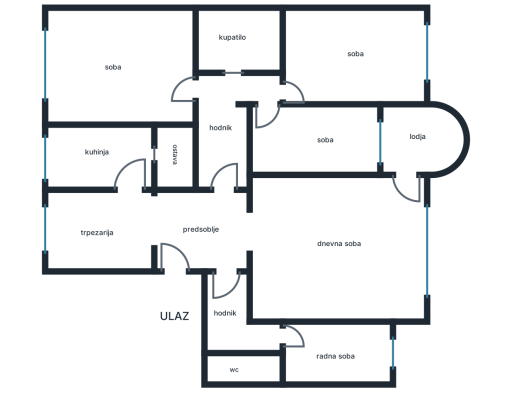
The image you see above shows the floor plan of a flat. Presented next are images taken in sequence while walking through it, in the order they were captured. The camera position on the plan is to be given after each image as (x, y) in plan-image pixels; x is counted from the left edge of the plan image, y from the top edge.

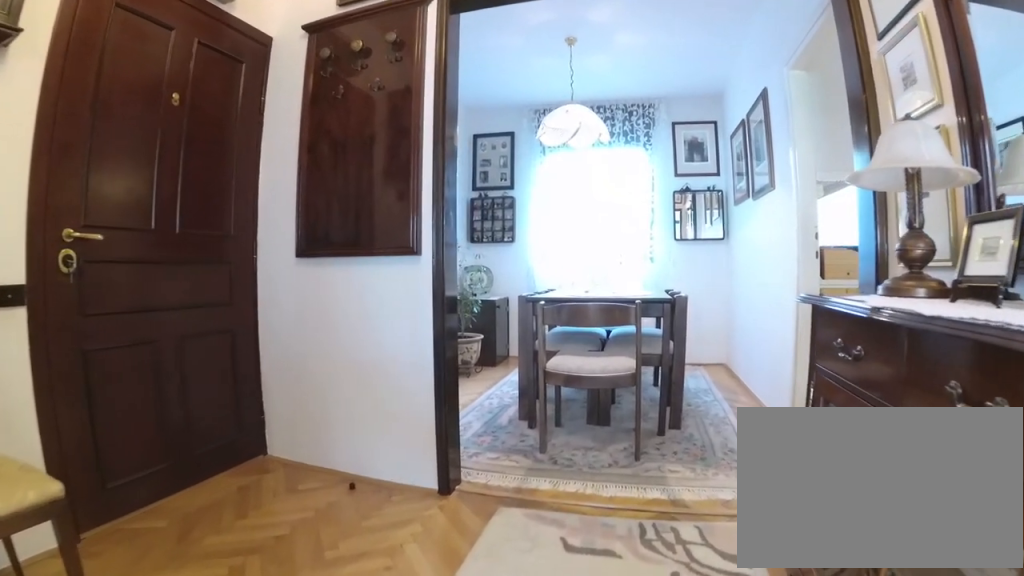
(253, 219)
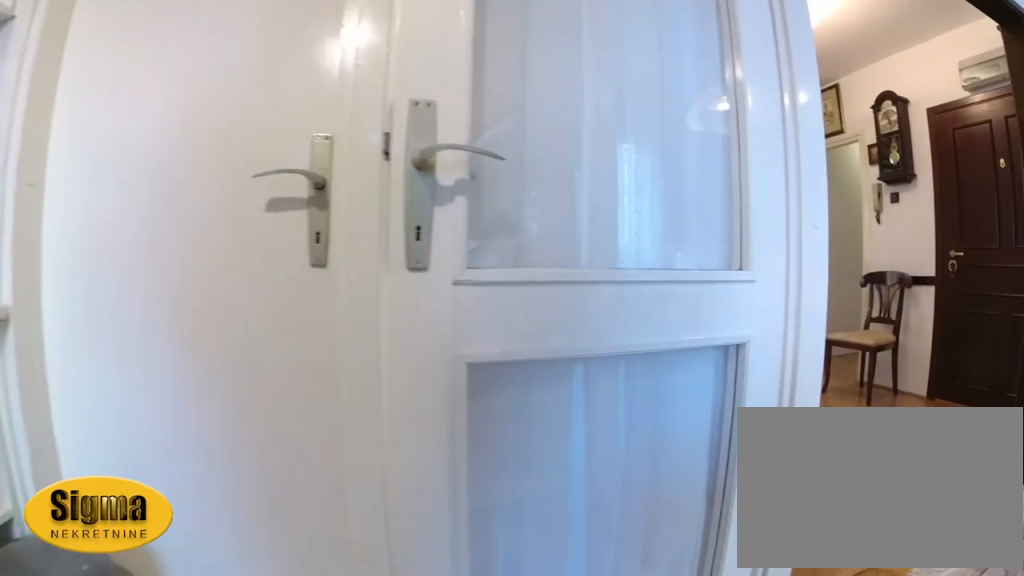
(110, 160)
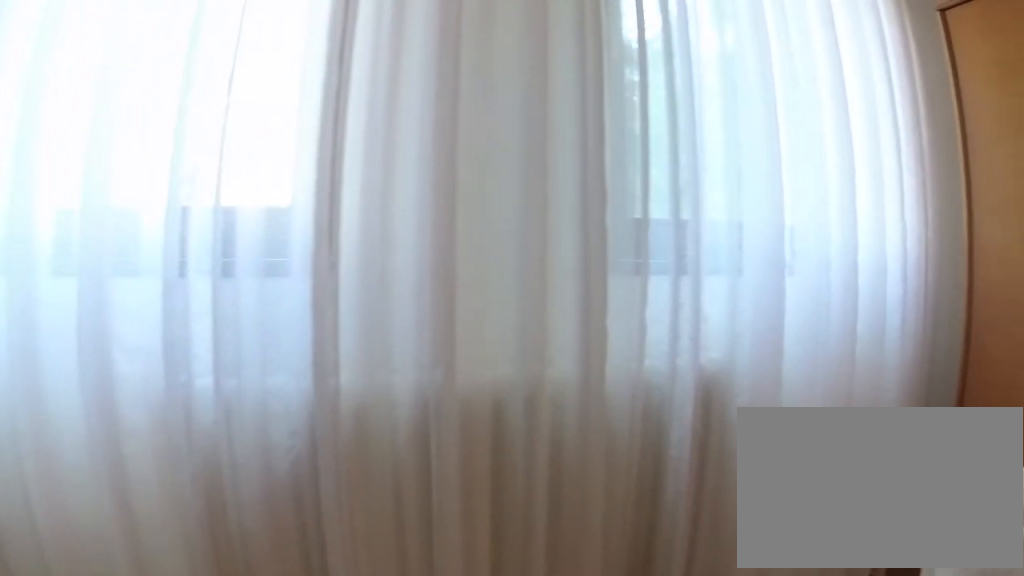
(84, 94)
